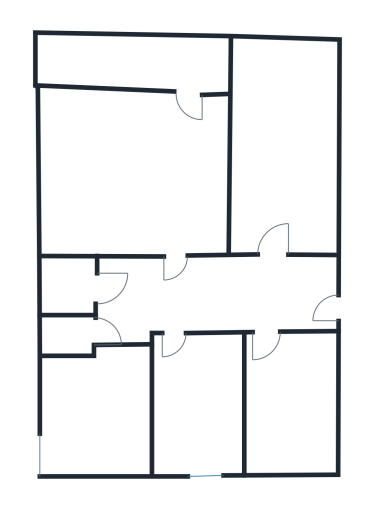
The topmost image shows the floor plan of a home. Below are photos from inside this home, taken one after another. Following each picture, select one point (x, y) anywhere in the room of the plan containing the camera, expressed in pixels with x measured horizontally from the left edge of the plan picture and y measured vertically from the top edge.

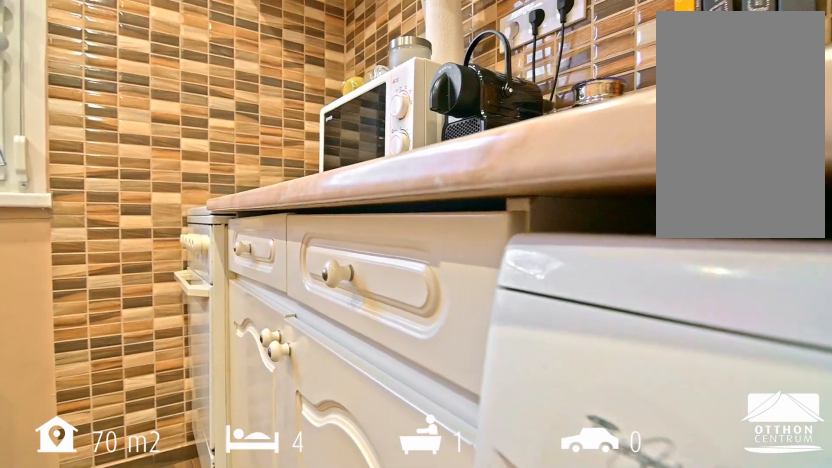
(96, 416)
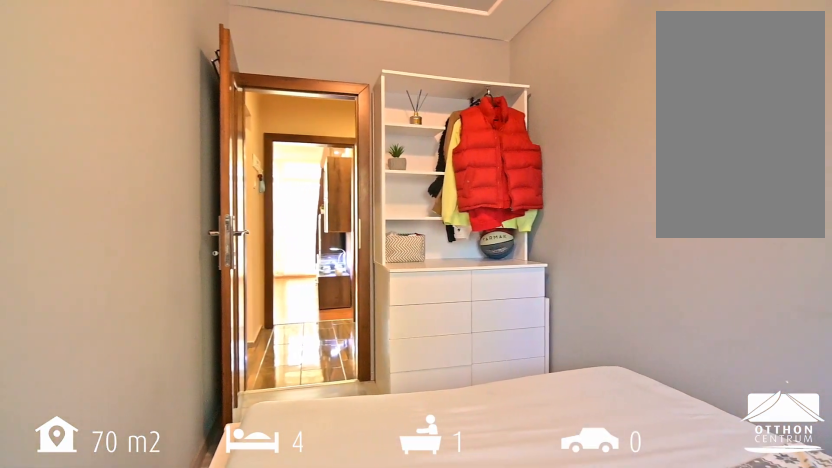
(199, 409)
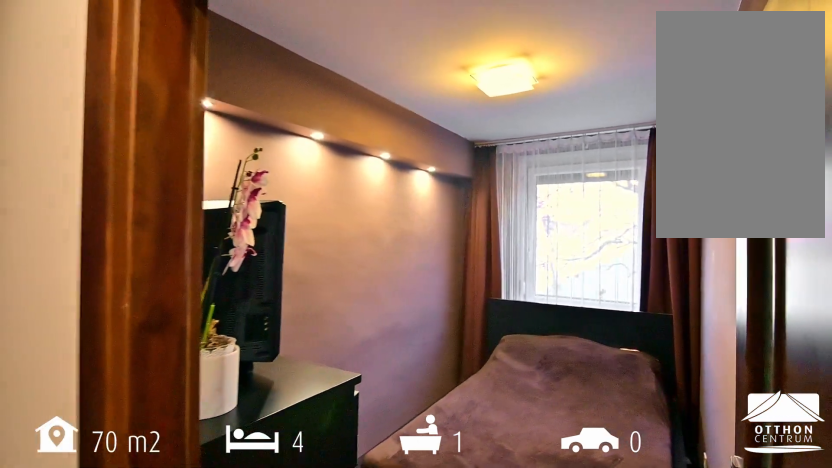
(293, 401)
